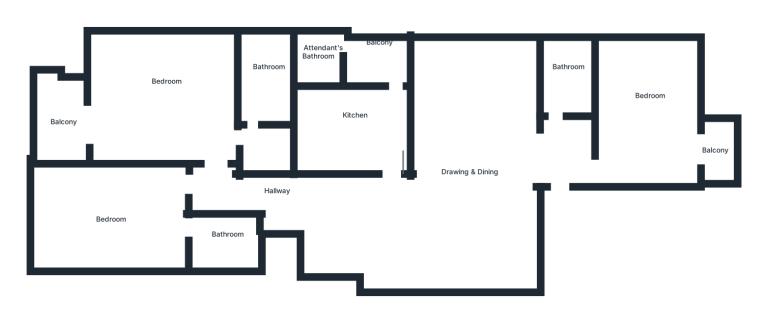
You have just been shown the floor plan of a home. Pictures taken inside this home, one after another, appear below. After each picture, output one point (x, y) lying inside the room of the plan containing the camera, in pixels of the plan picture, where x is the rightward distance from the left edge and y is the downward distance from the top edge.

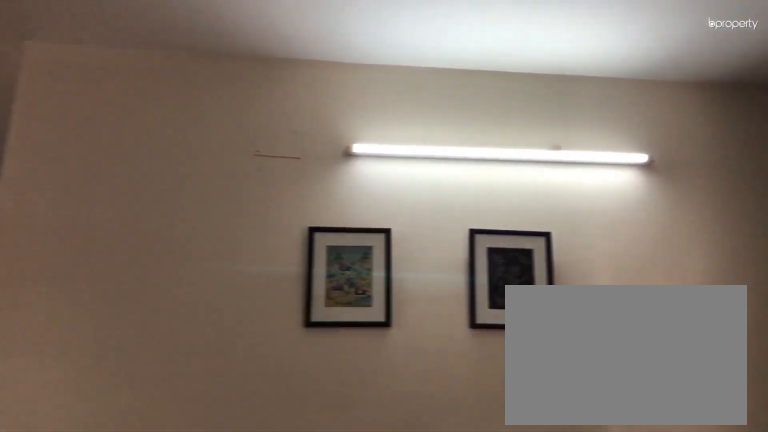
(484, 176)
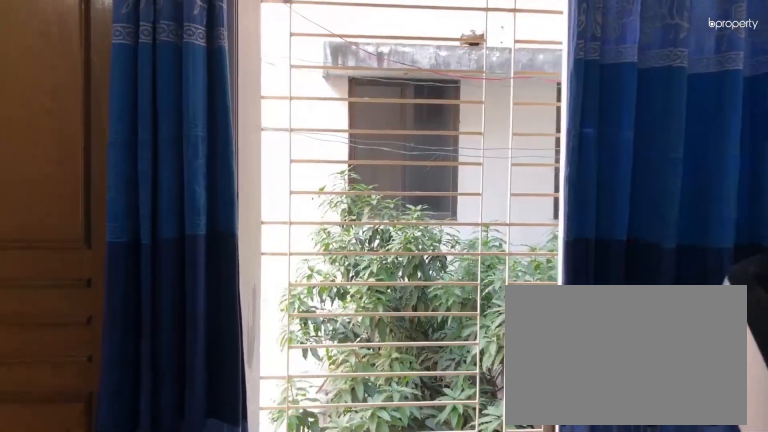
(691, 130)
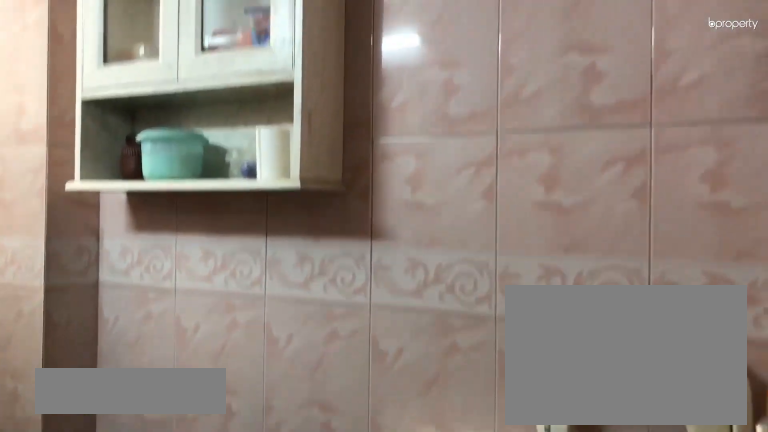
(561, 83)
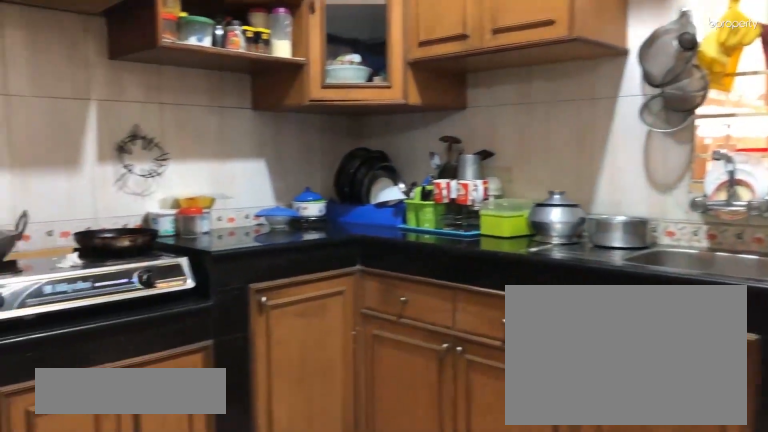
(344, 125)
